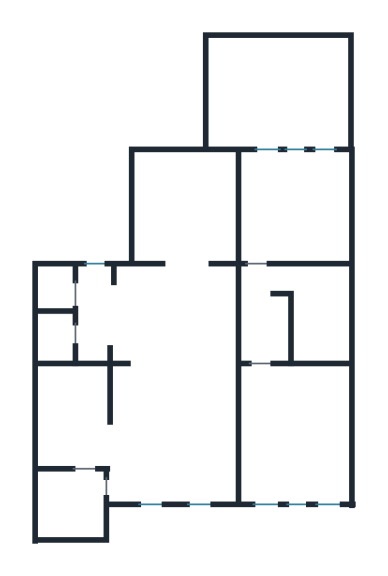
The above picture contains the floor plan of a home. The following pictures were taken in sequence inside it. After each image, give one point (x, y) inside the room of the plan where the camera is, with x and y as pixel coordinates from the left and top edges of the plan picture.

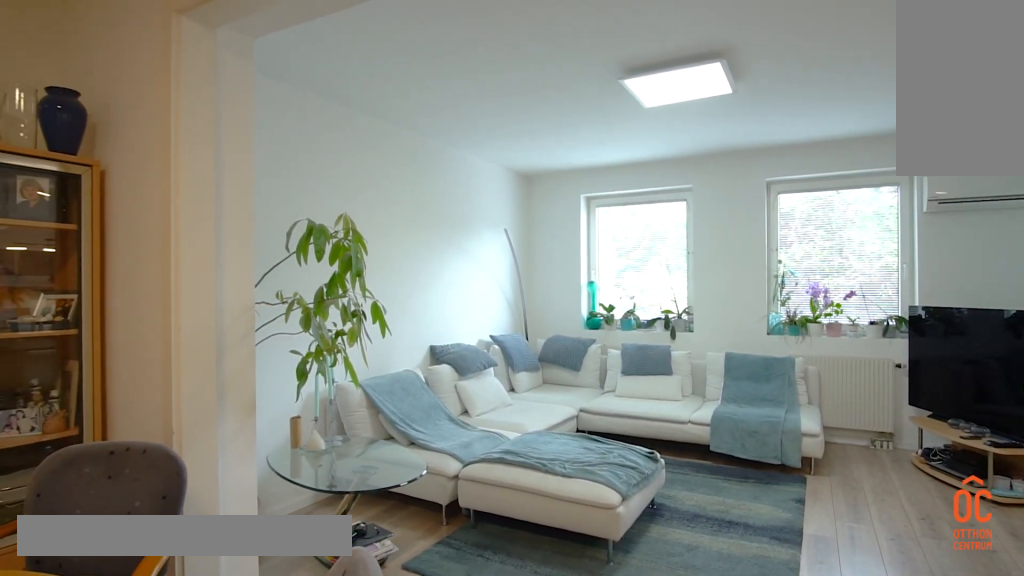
(190, 387)
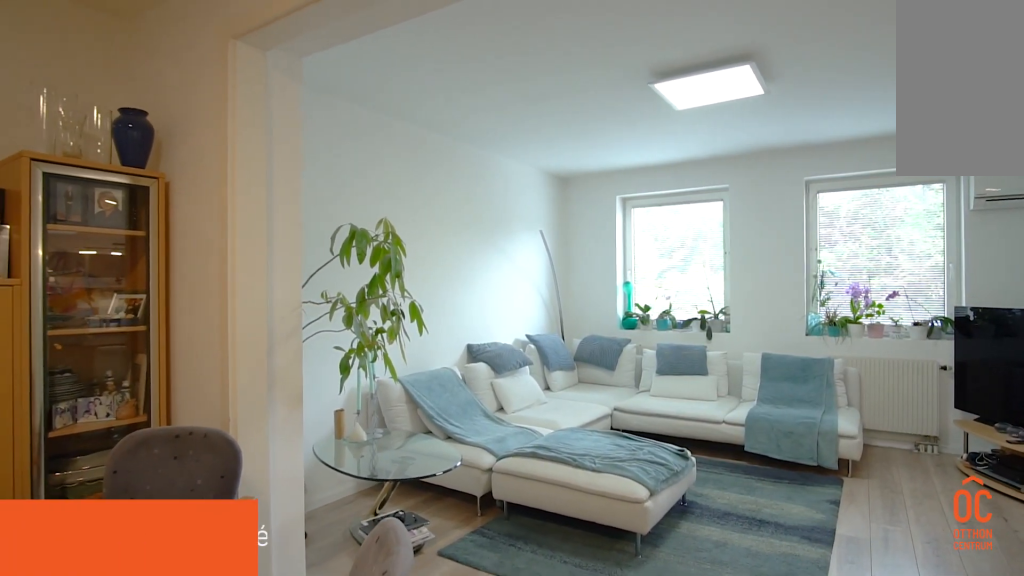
(190, 387)
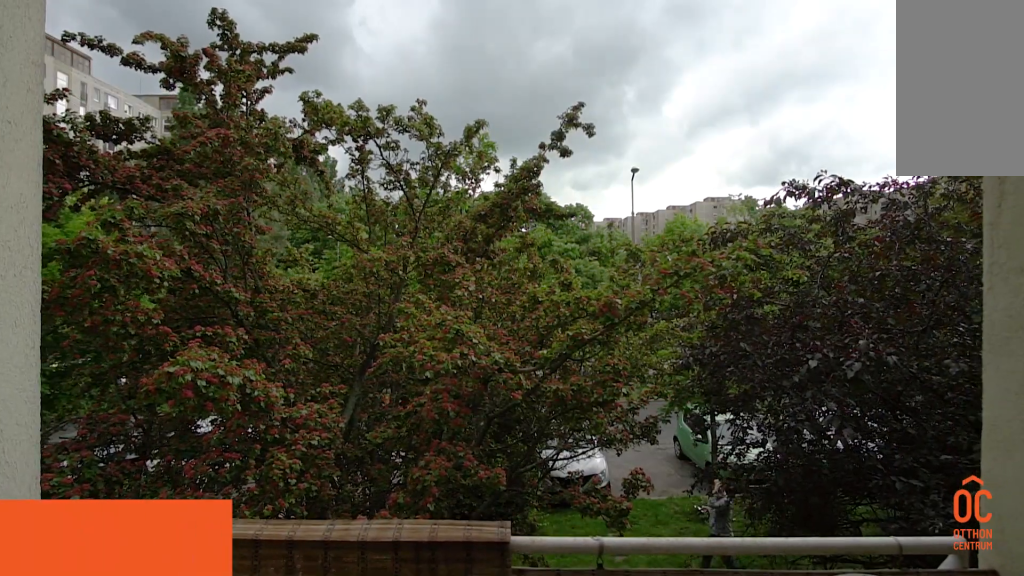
(77, 522)
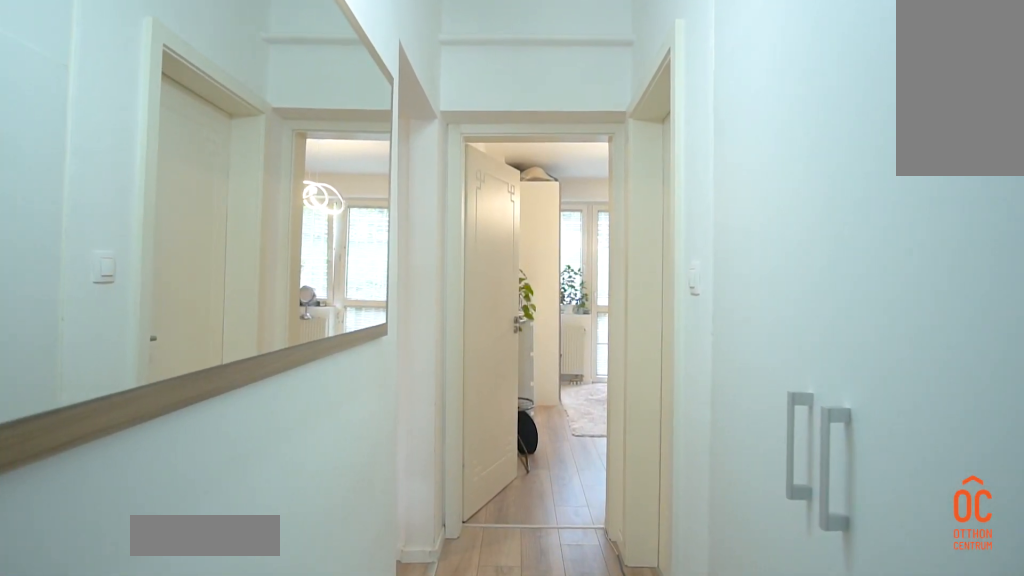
(256, 323)
